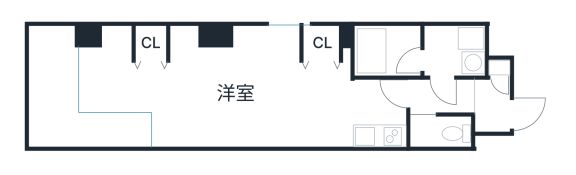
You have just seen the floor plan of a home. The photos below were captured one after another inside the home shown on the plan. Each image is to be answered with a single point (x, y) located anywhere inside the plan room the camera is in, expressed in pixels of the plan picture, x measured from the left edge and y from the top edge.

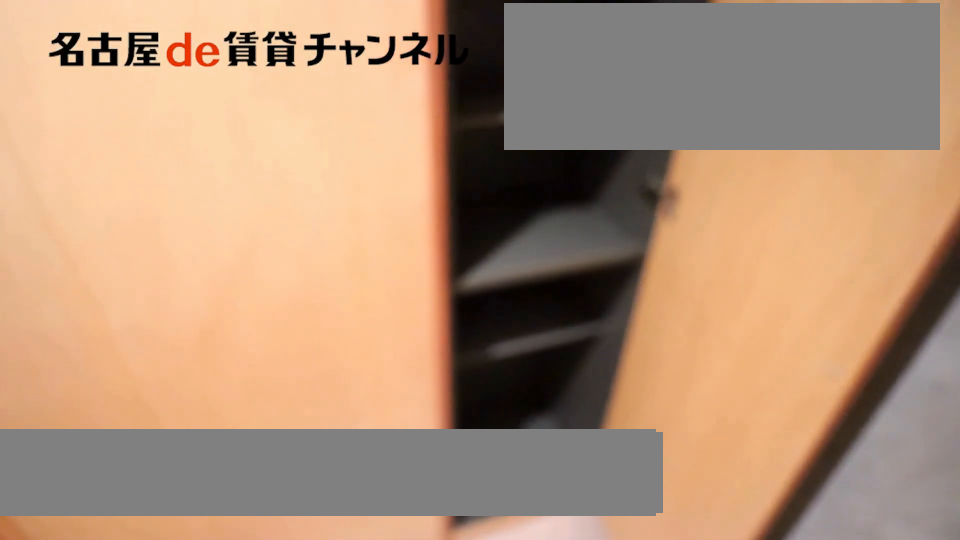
(499, 65)
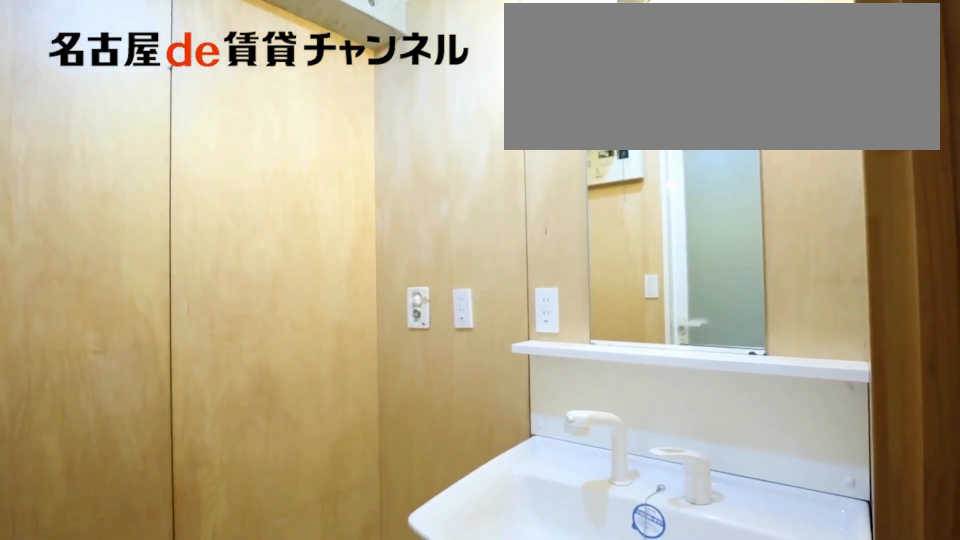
(454, 52)
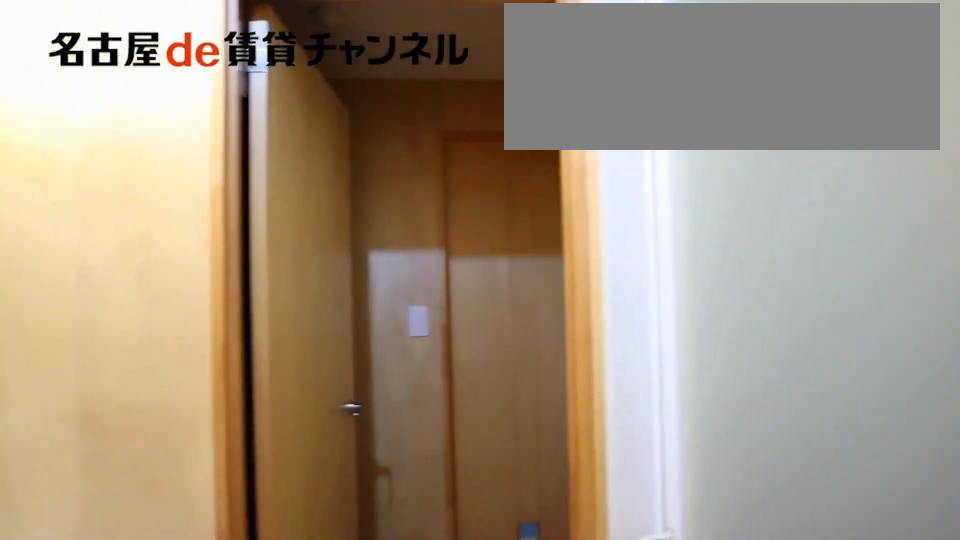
(454, 52)
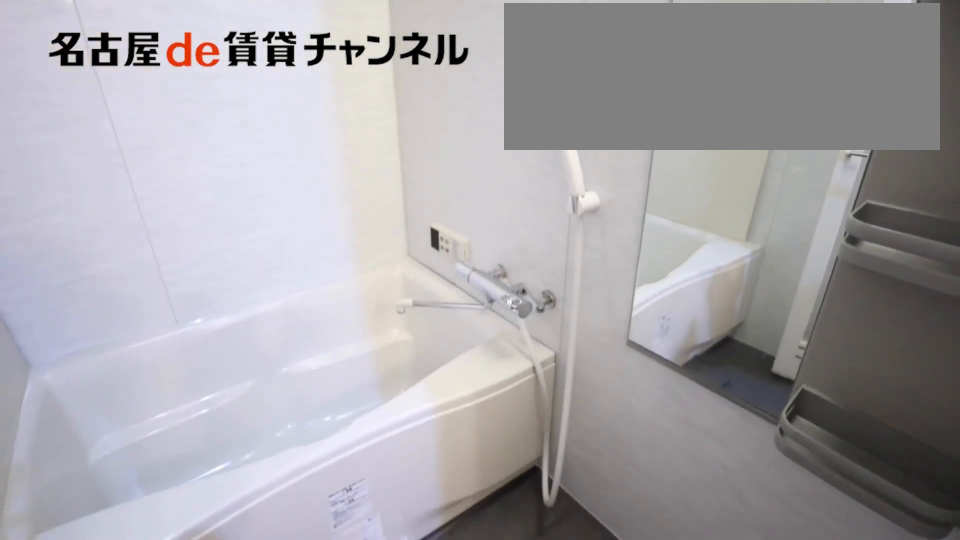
(387, 52)
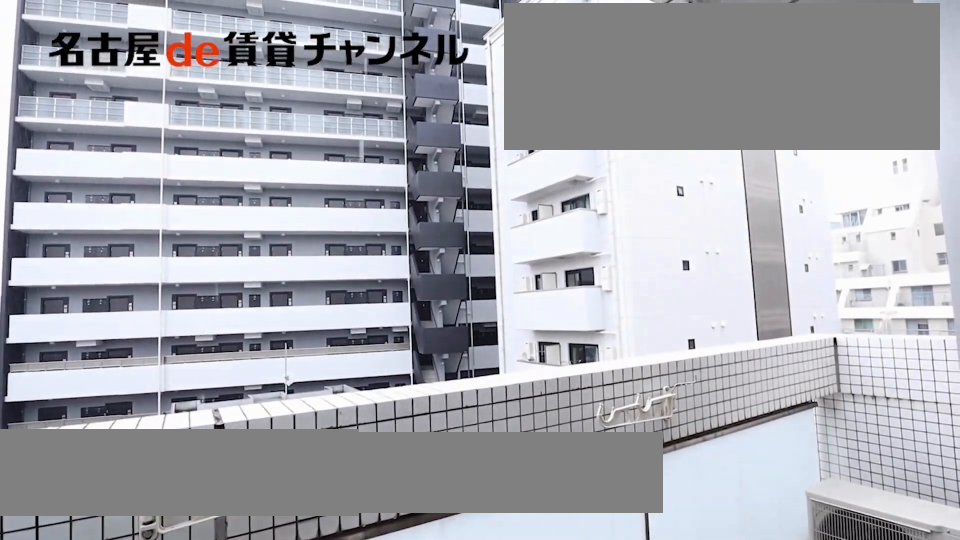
(76, 101)
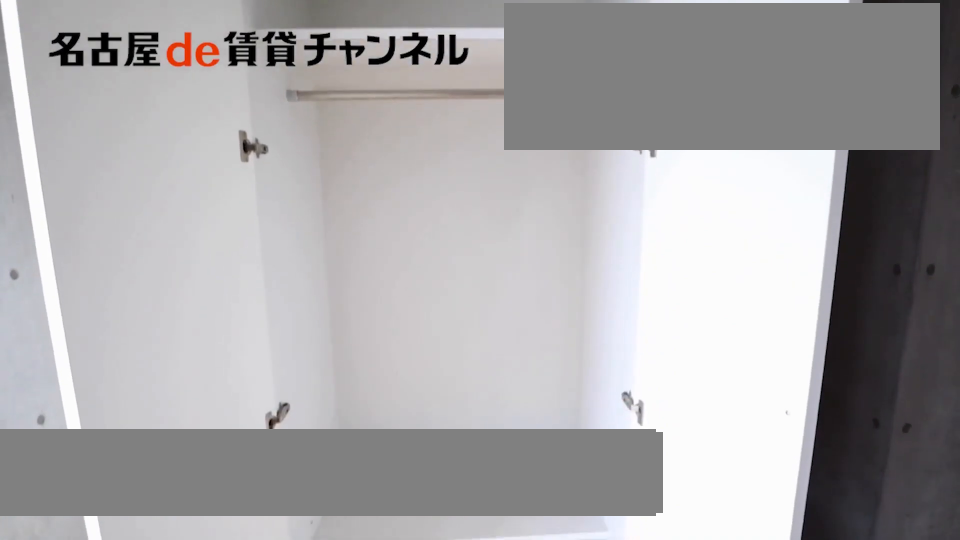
(149, 43)
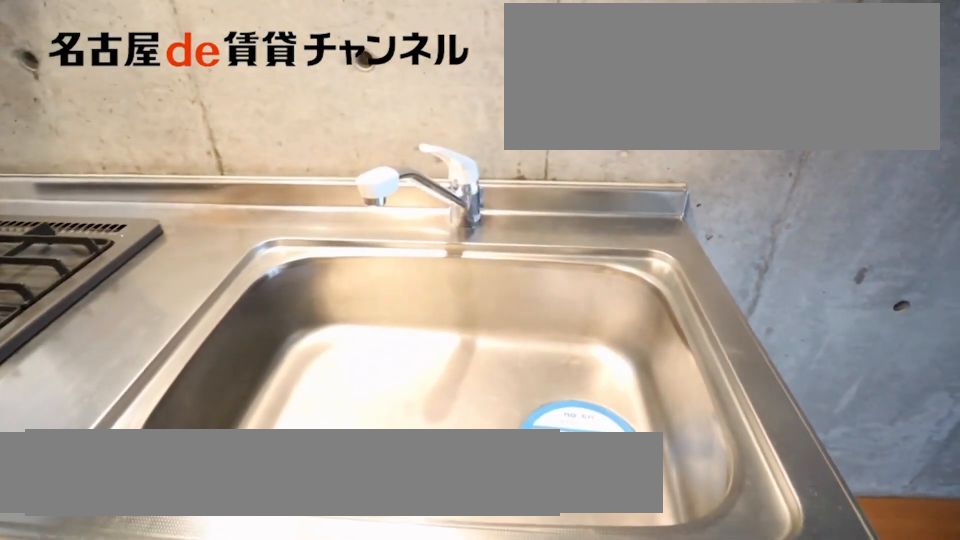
(380, 134)
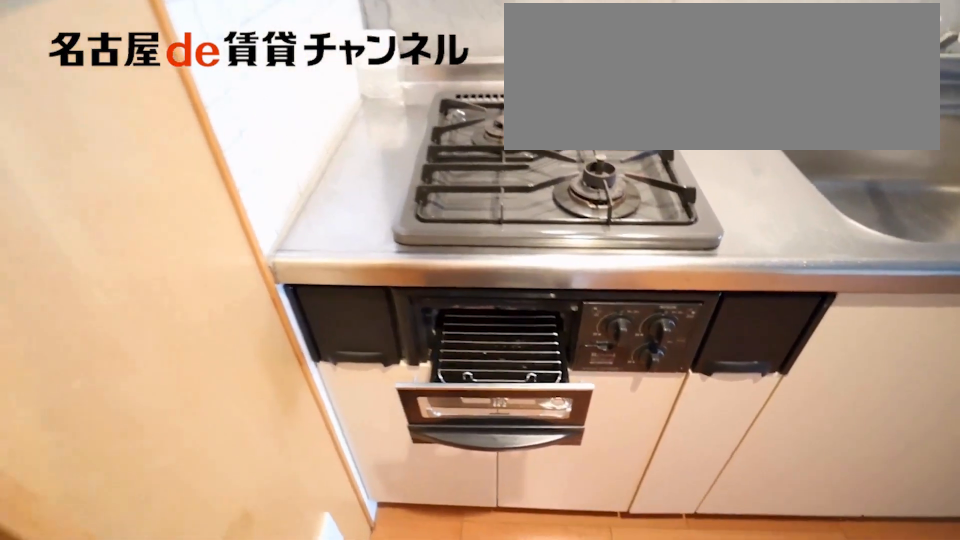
(380, 134)
